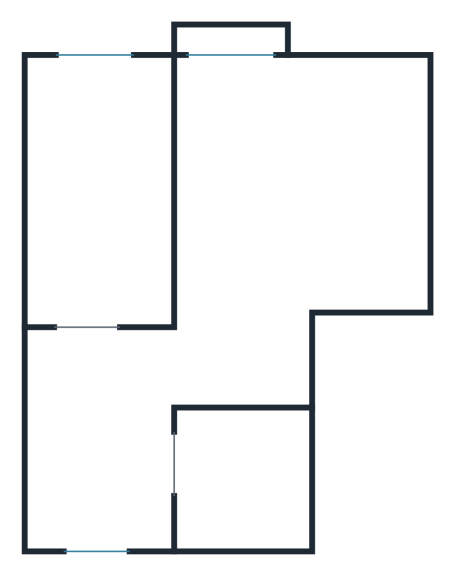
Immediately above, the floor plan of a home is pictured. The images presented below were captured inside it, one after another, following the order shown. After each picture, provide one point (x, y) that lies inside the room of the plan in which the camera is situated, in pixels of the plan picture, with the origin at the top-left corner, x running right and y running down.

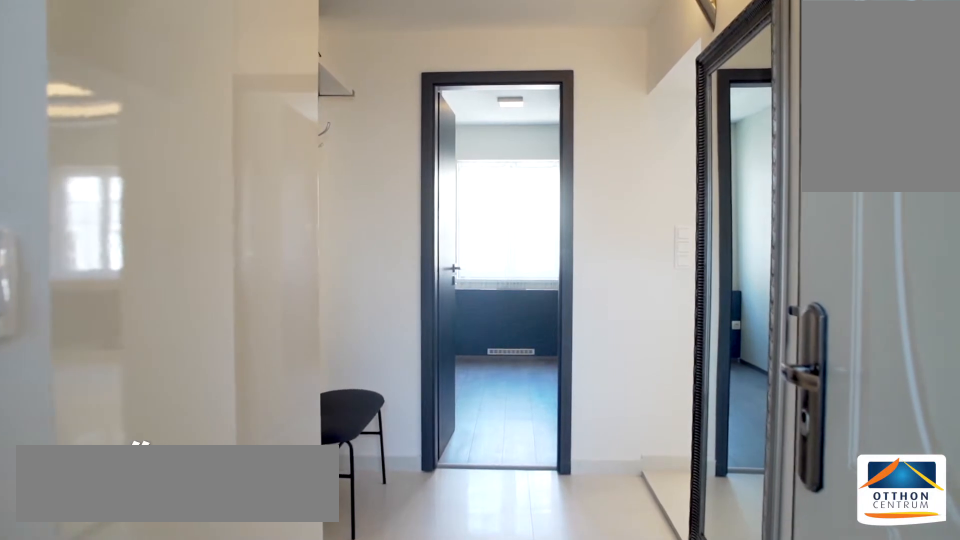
(96, 474)
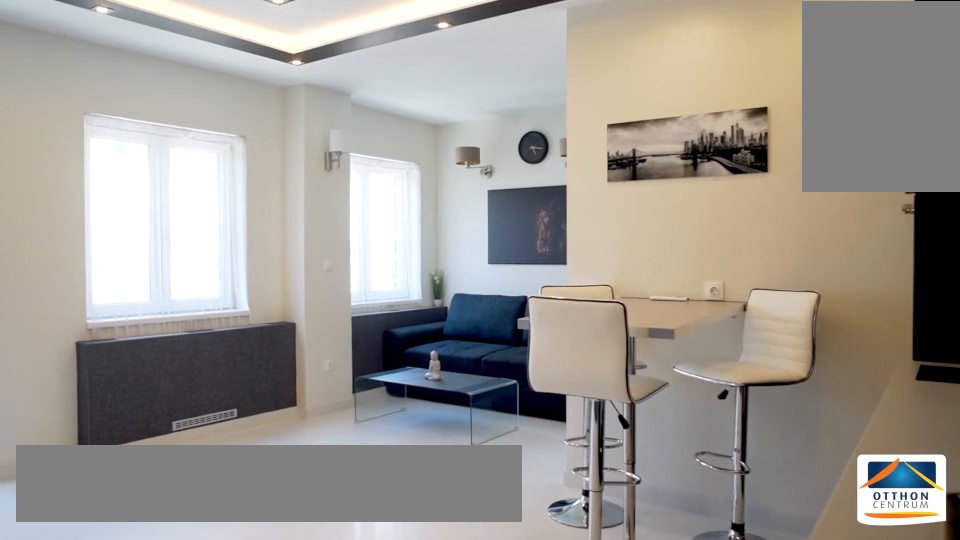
(274, 208)
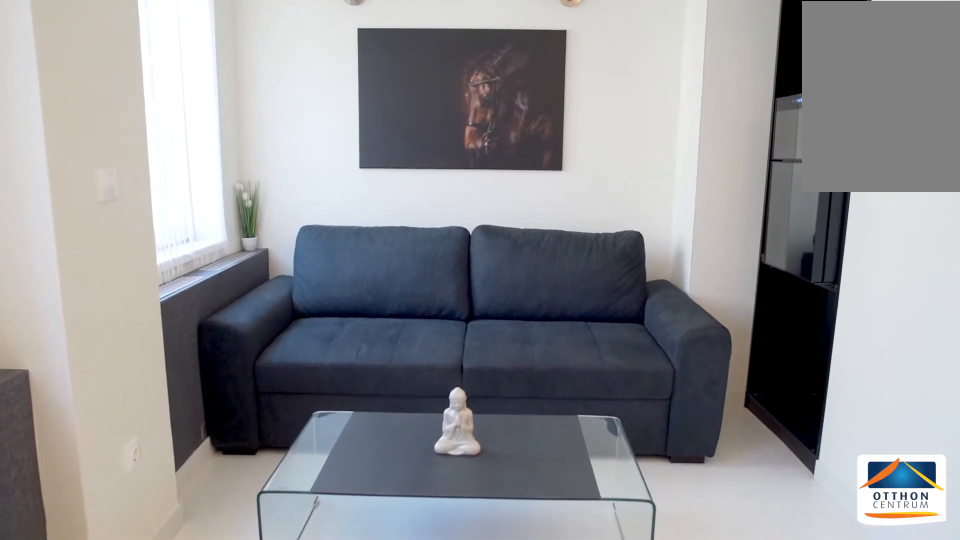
(273, 208)
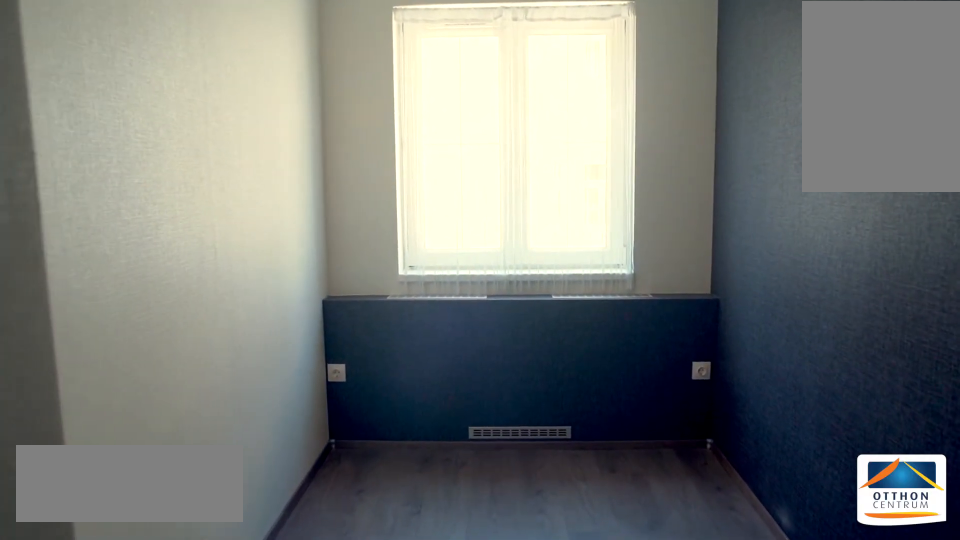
(99, 201)
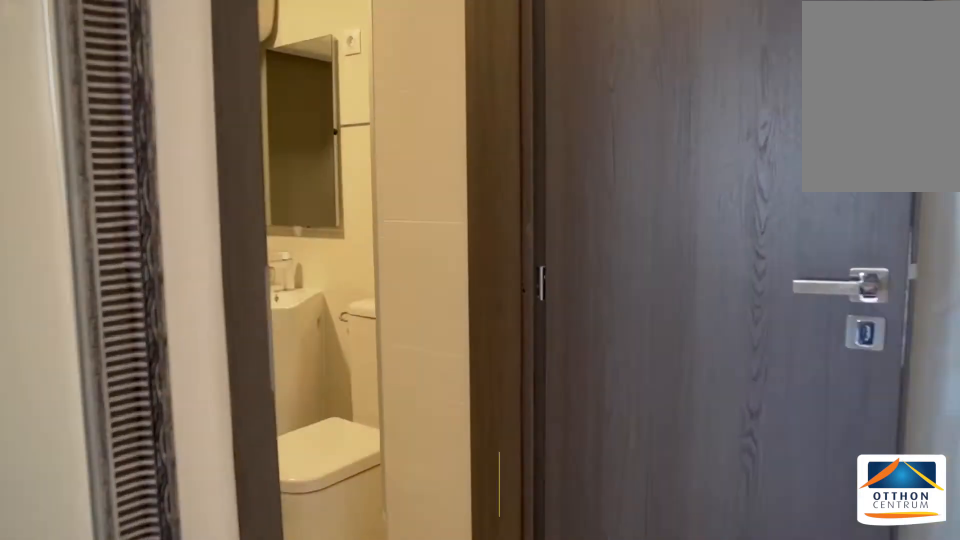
(99, 438)
